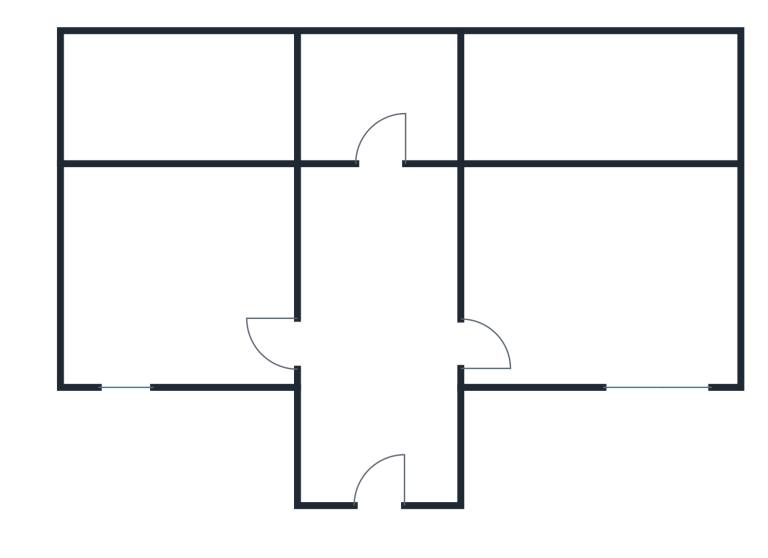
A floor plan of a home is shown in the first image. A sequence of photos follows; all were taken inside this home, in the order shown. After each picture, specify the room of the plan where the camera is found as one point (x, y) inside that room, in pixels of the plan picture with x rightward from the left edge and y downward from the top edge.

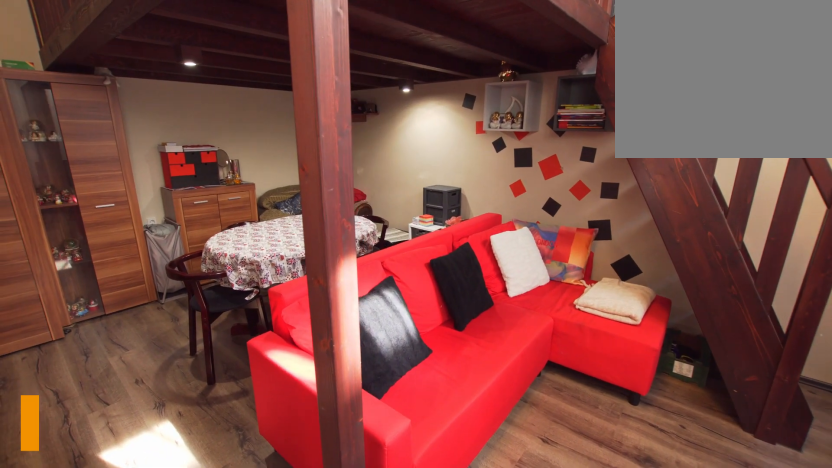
(595, 278)
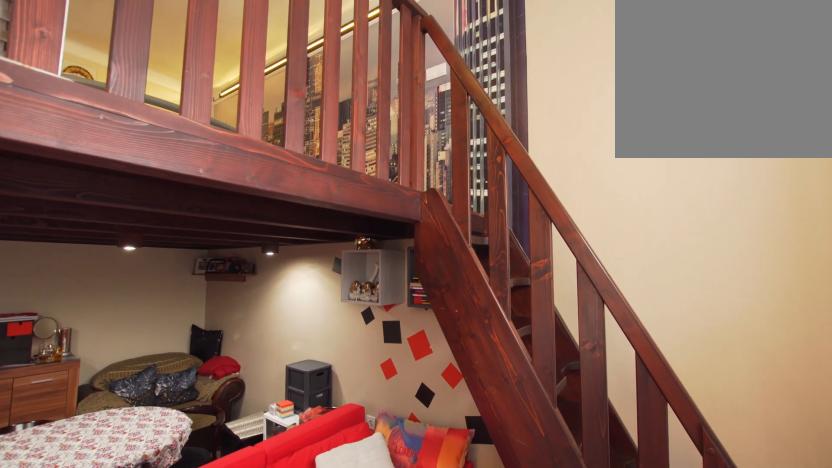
(597, 277)
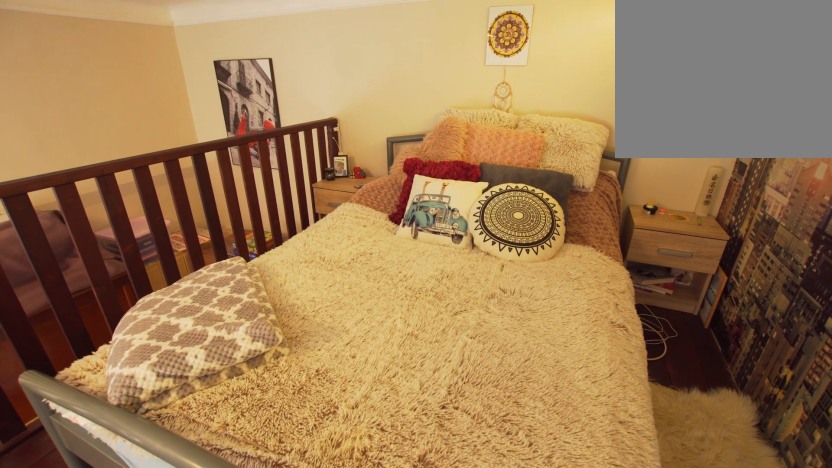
(597, 100)
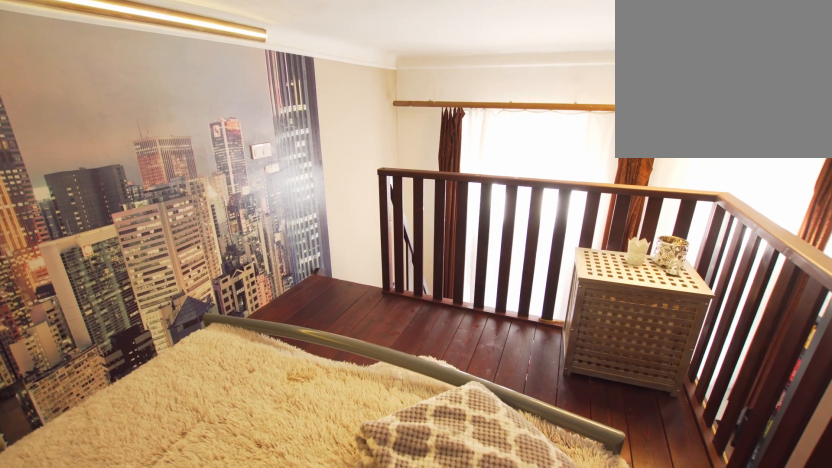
(597, 101)
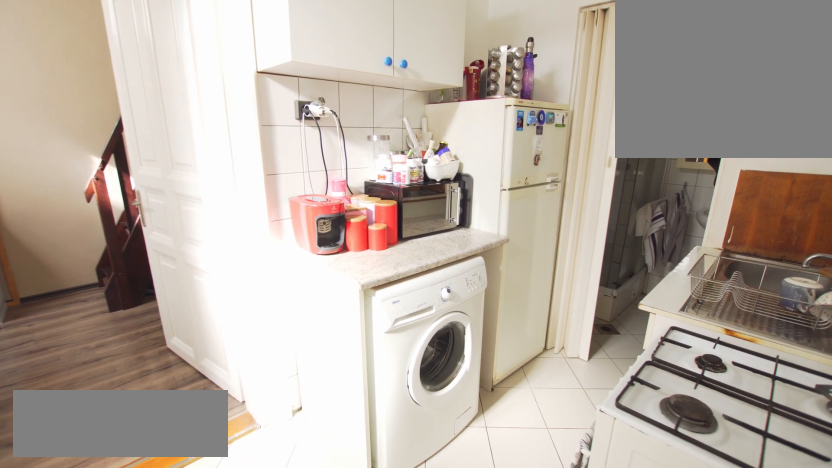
(378, 279)
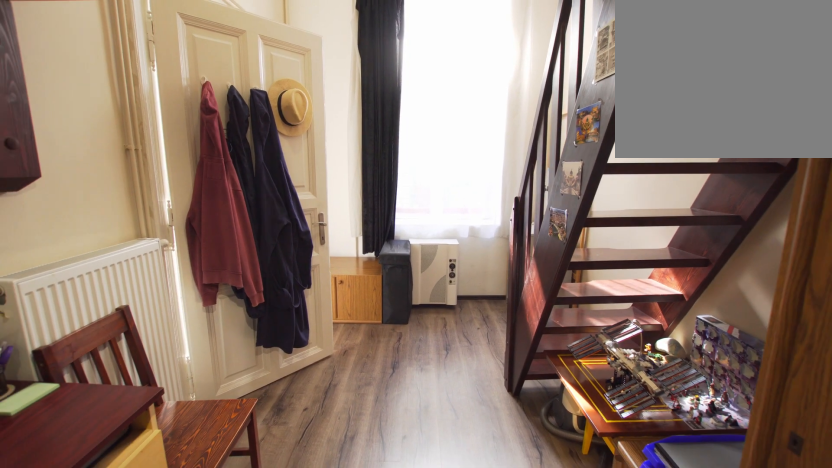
(174, 278)
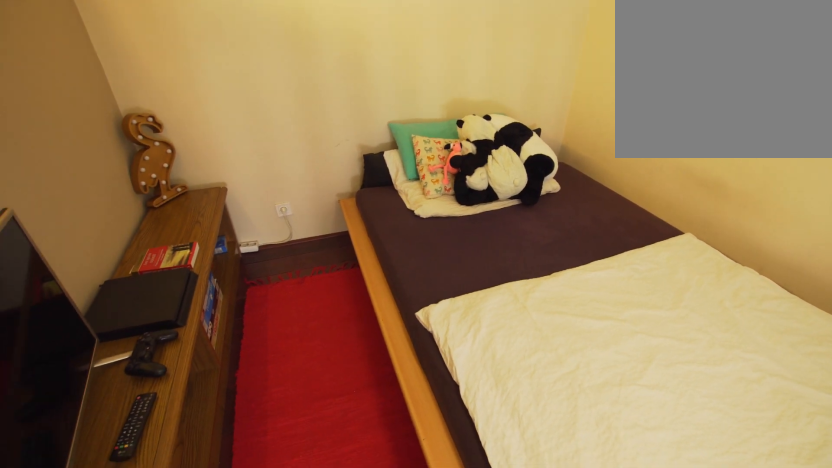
(174, 96)
